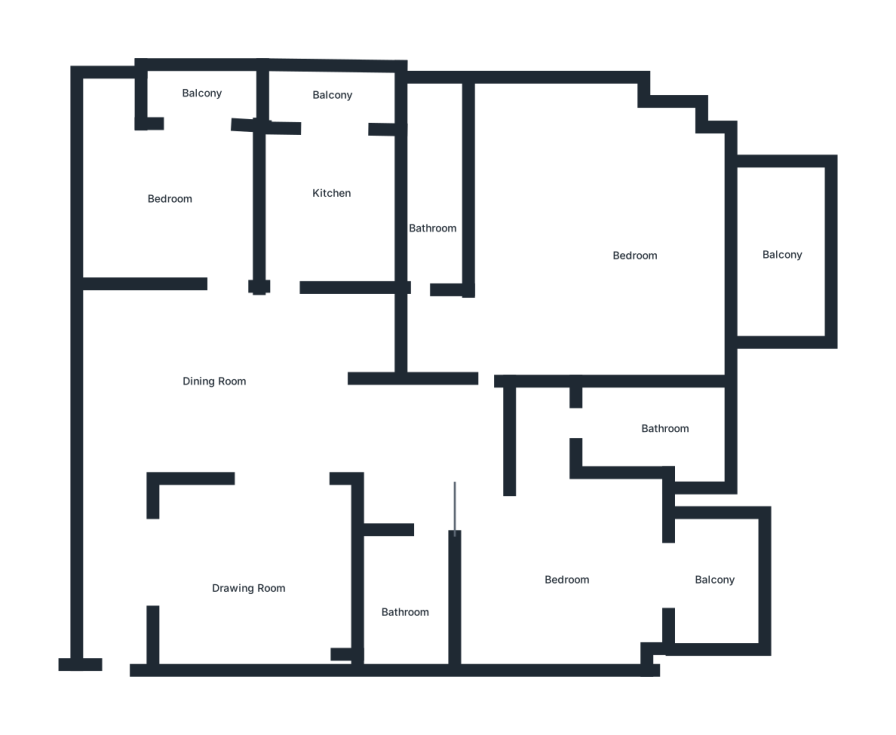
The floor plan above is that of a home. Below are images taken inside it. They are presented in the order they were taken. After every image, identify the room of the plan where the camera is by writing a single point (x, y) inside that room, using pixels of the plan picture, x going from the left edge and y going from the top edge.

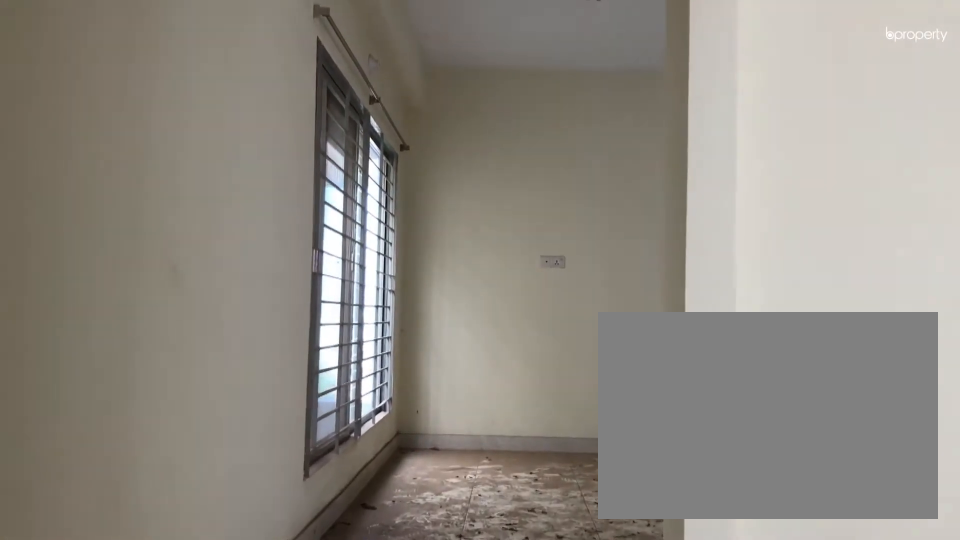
(118, 605)
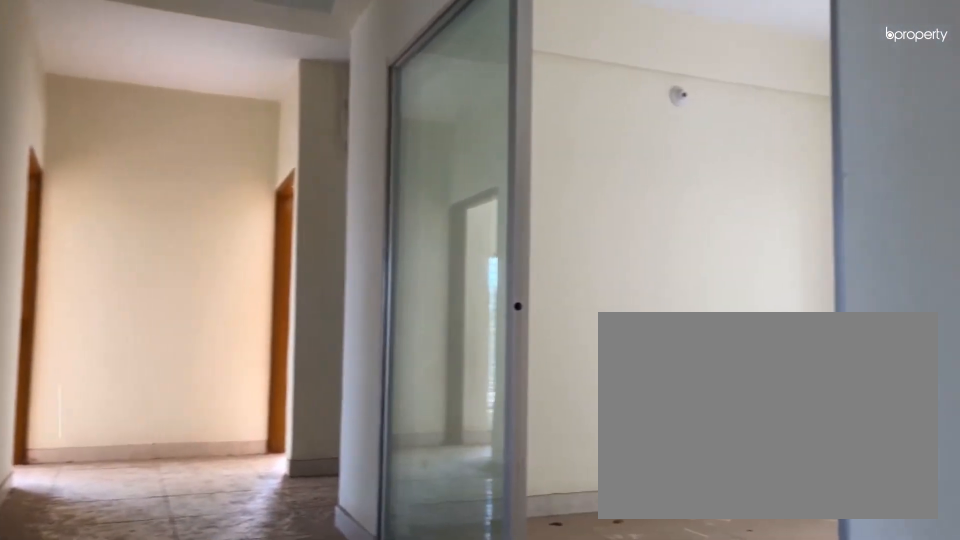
(251, 376)
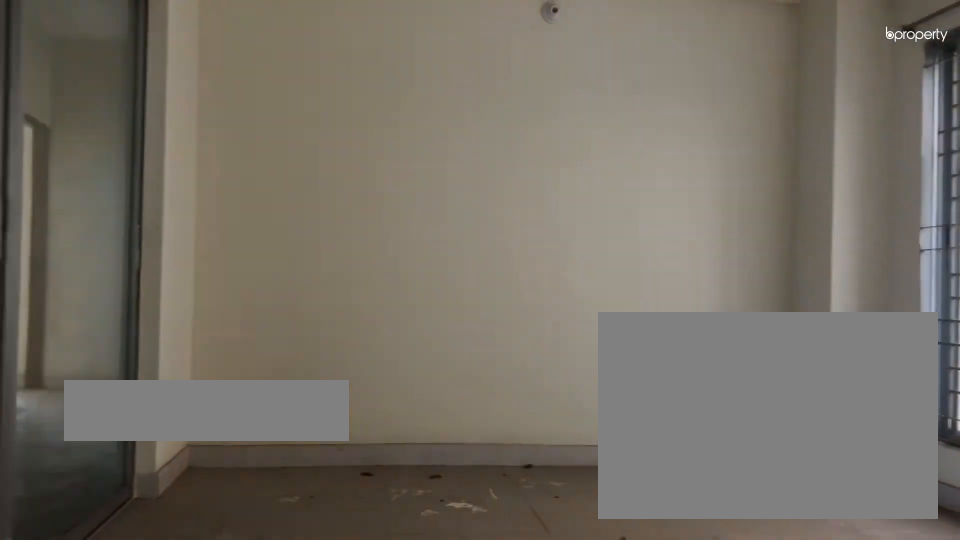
(255, 564)
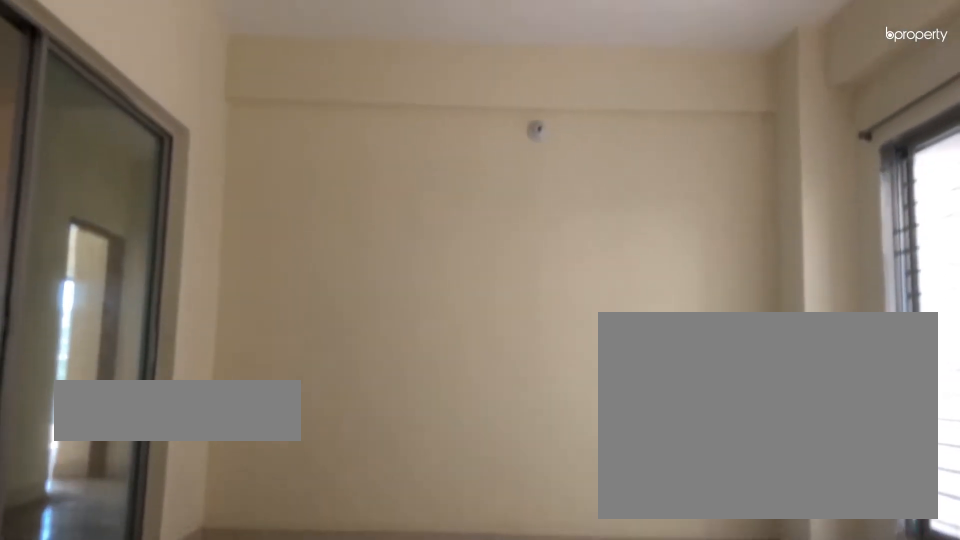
(255, 564)
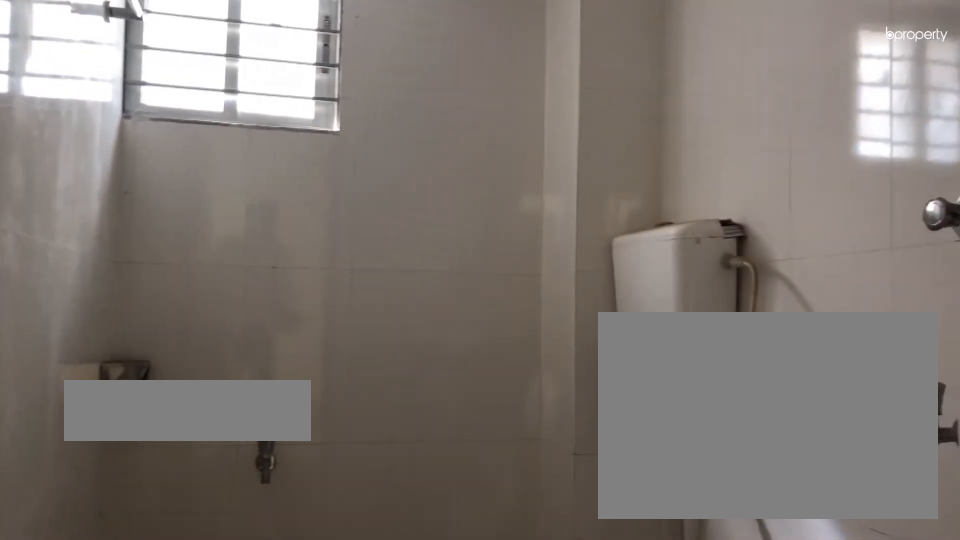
(406, 598)
